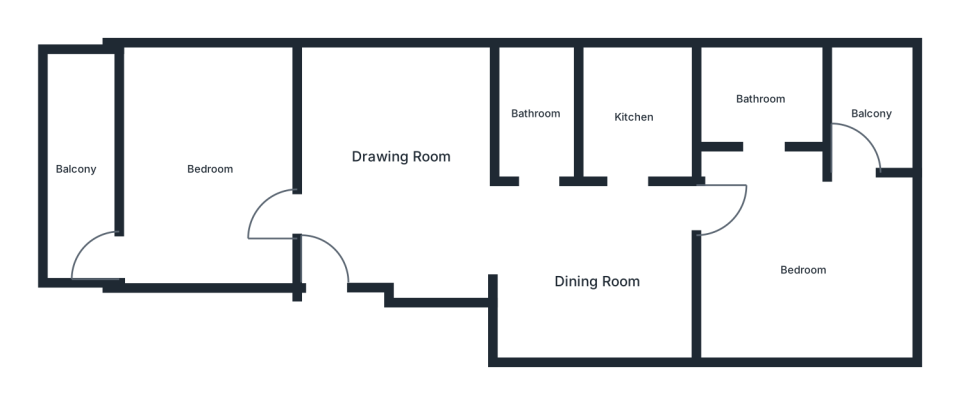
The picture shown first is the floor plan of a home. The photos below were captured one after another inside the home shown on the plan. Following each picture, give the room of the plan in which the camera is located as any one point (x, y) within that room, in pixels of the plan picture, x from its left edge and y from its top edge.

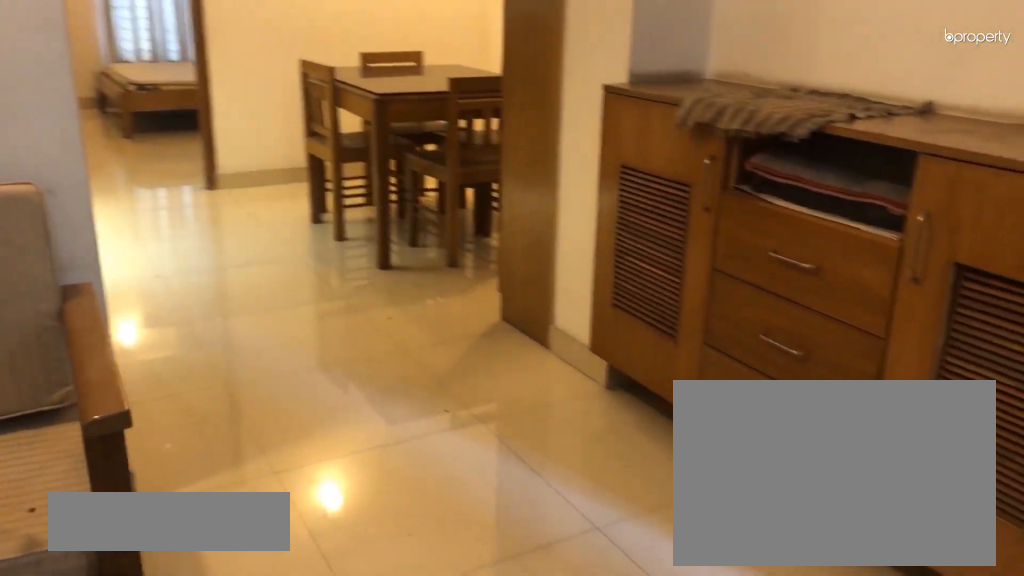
(403, 155)
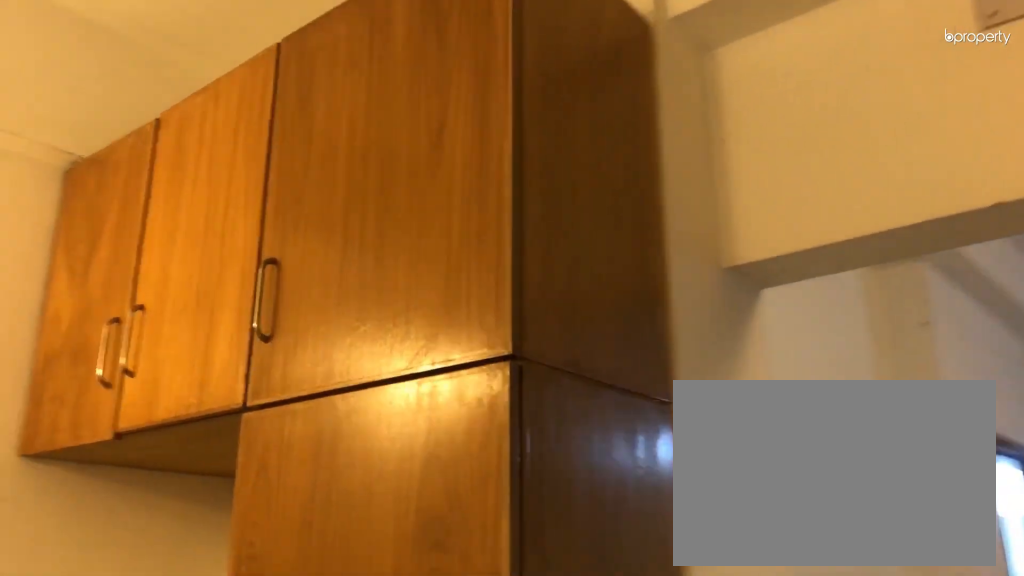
(593, 280)
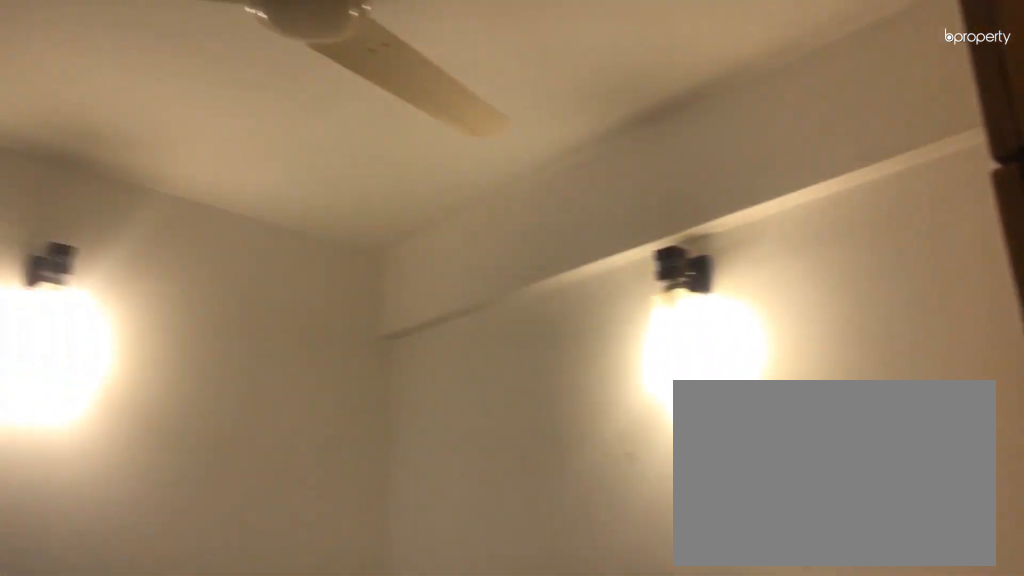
(593, 280)
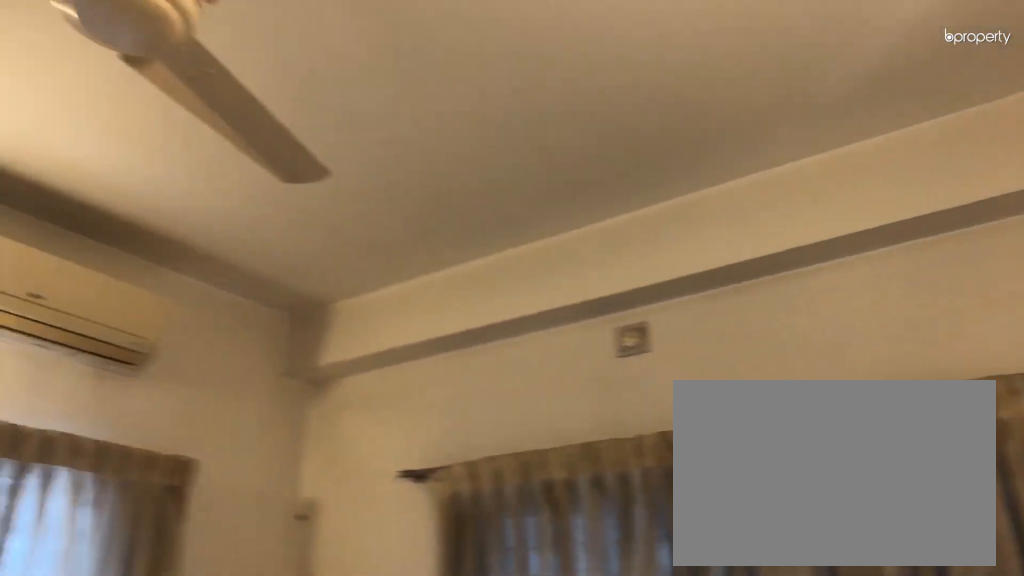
(207, 166)
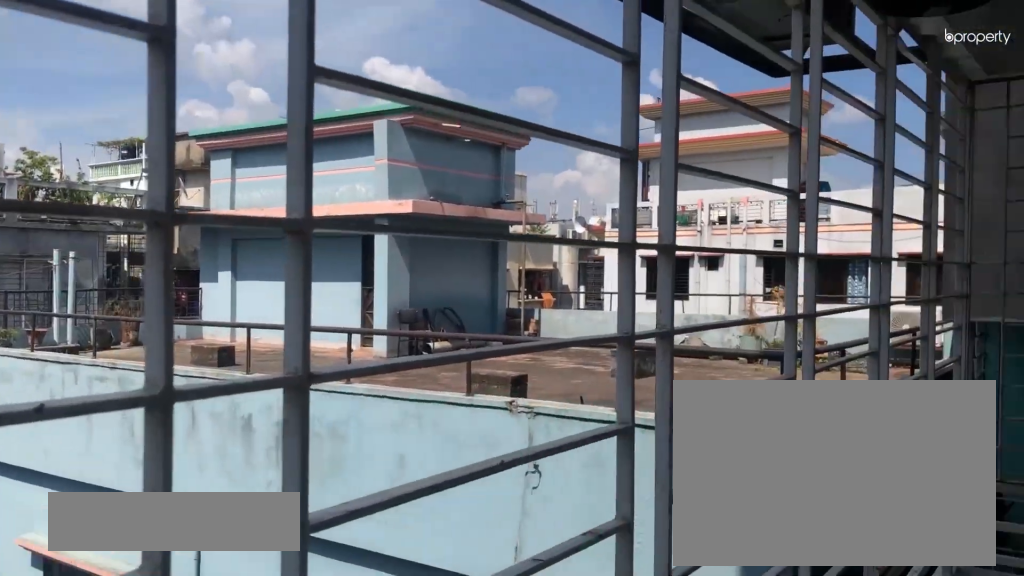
(75, 167)
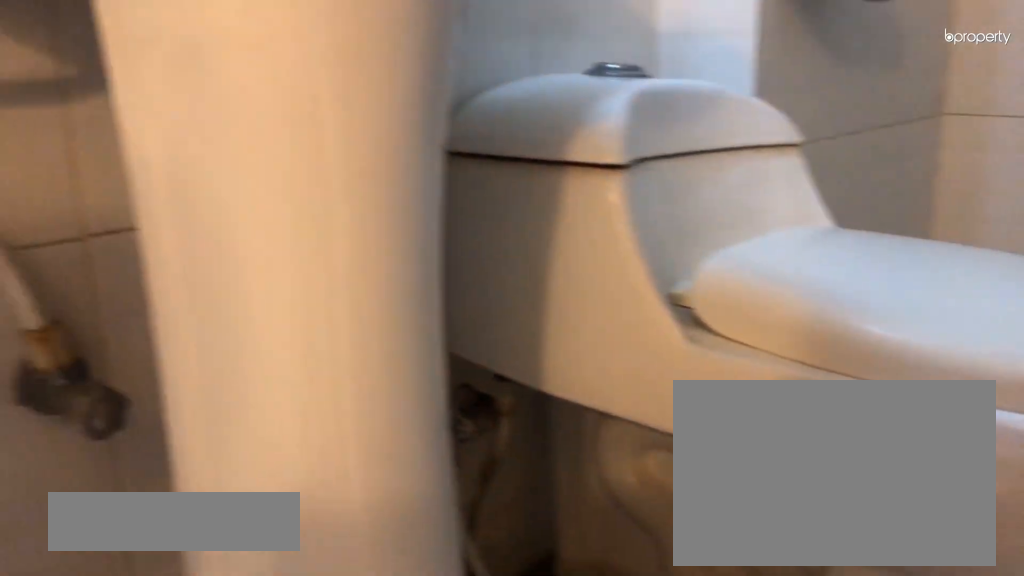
(536, 112)
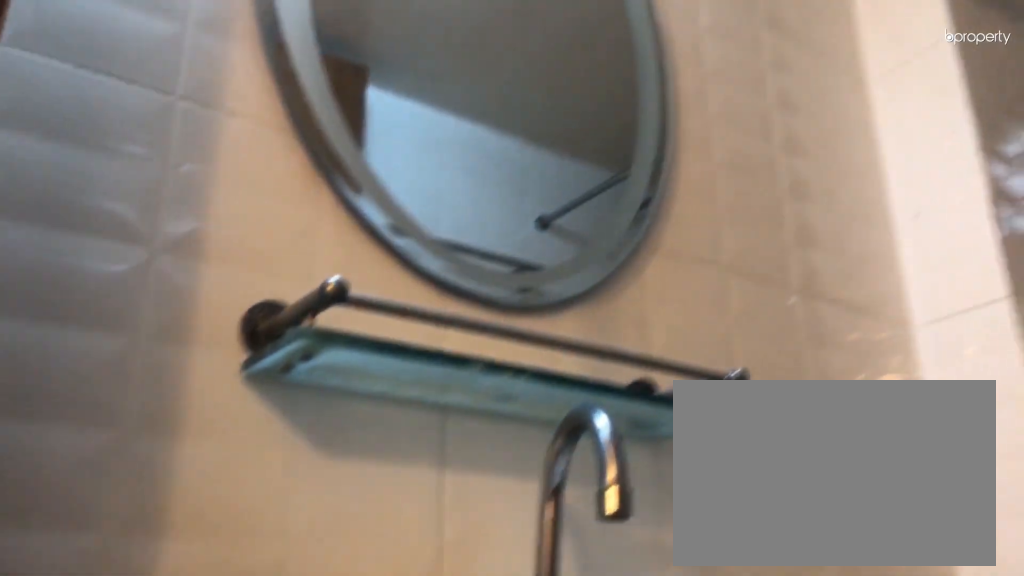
(536, 112)
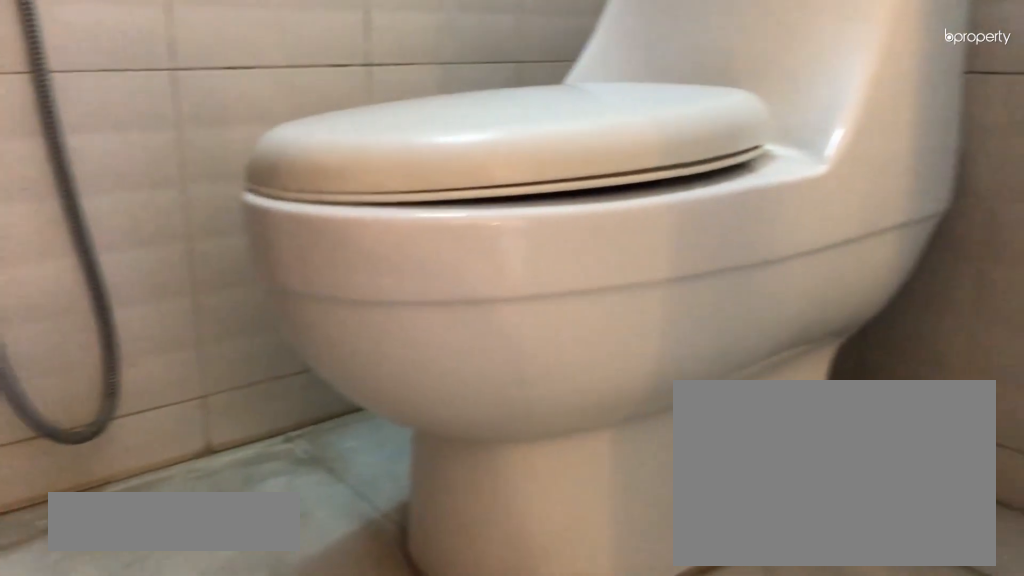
(759, 97)
